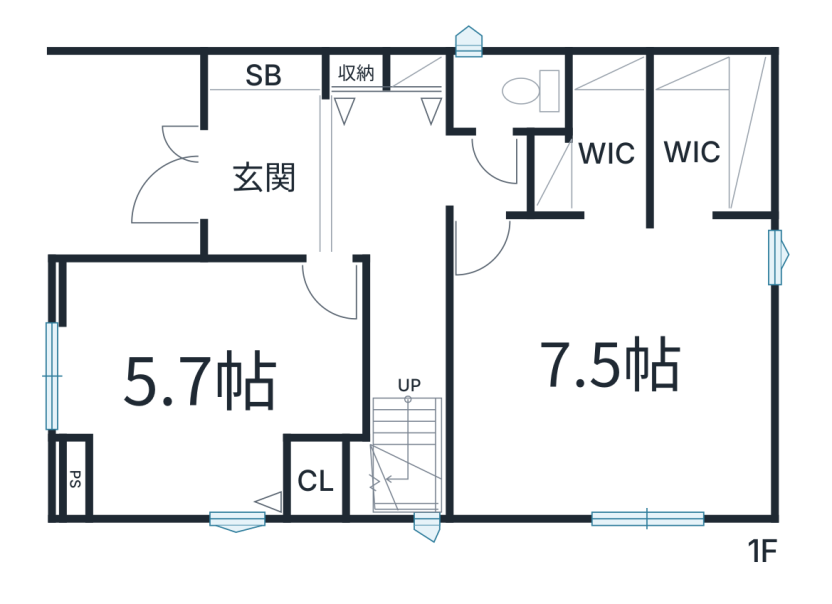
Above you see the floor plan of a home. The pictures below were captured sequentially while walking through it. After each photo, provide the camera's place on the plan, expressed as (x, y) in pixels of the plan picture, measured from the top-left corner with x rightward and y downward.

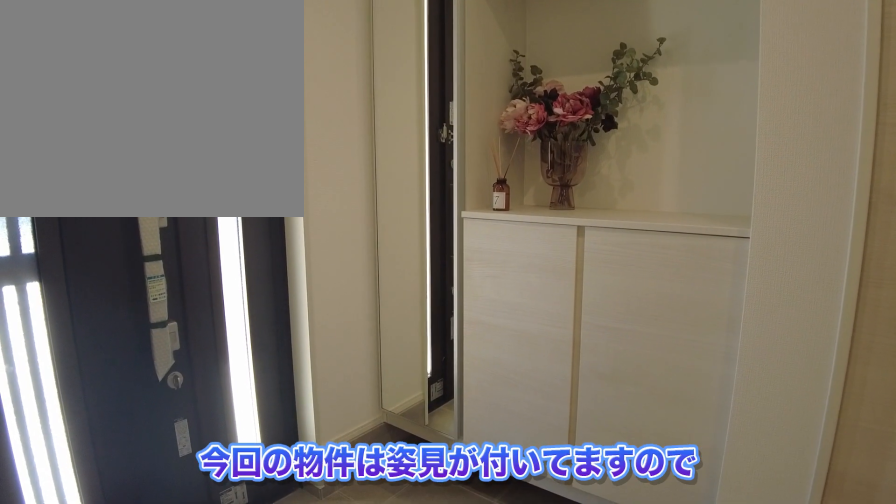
(260, 169)
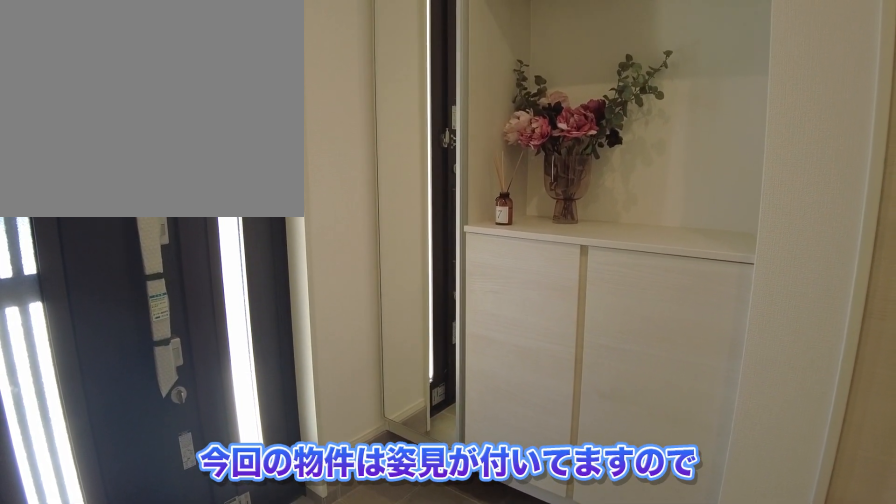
(260, 169)
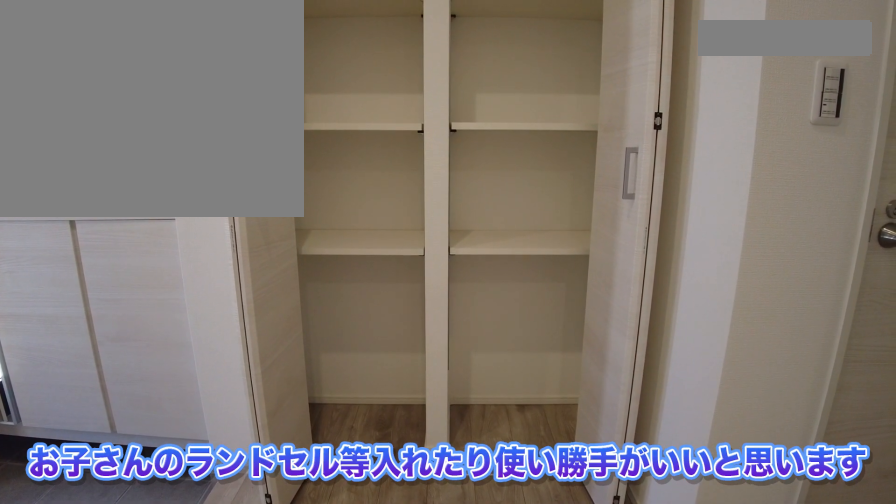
(398, 145)
